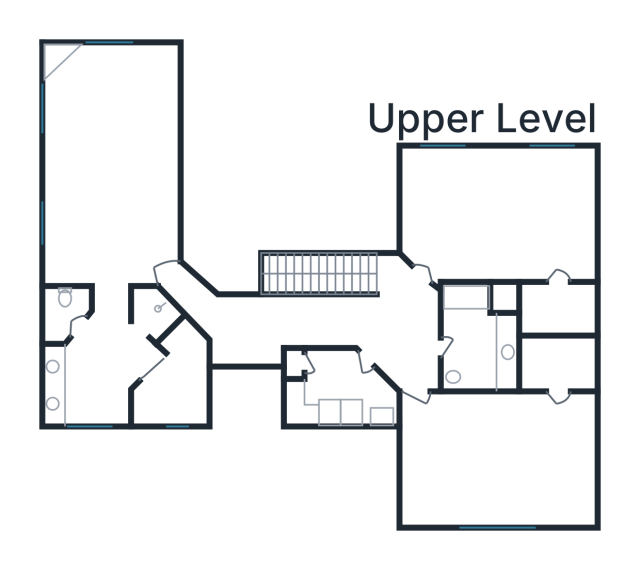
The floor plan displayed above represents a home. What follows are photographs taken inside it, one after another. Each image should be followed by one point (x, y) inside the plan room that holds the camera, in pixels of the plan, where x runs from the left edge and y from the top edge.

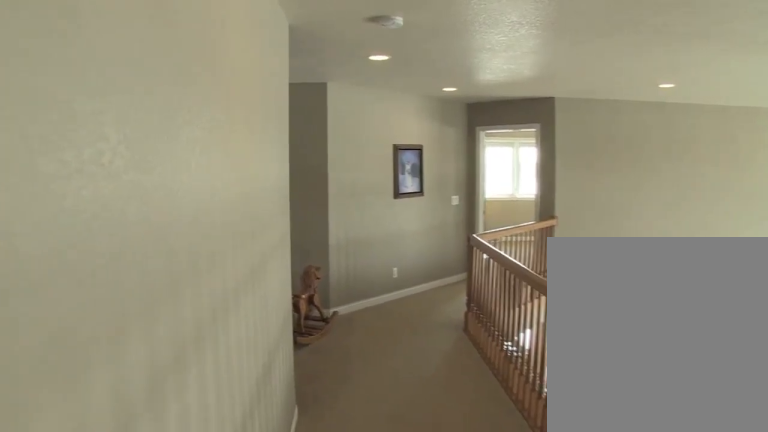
(260, 321)
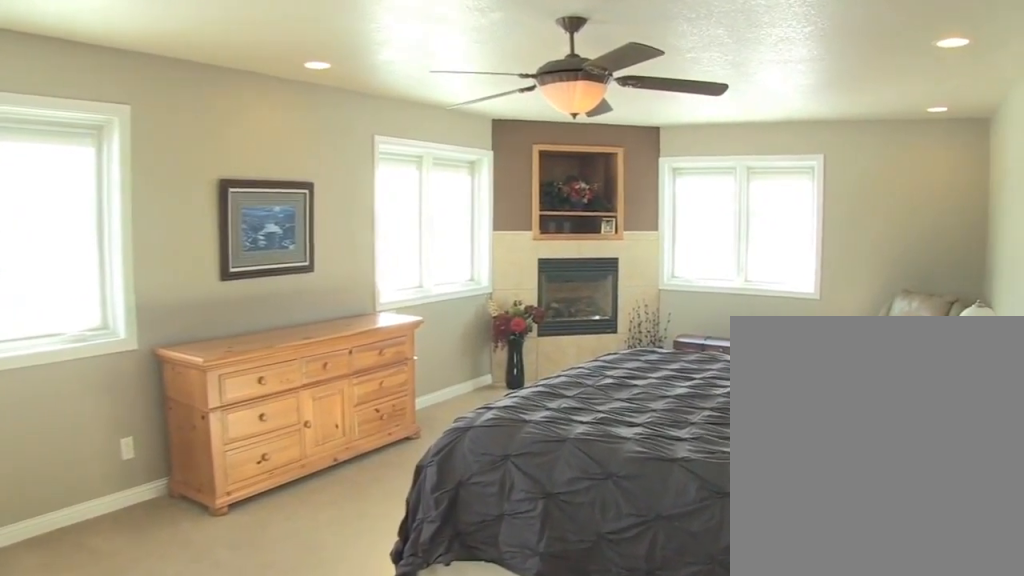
(113, 166)
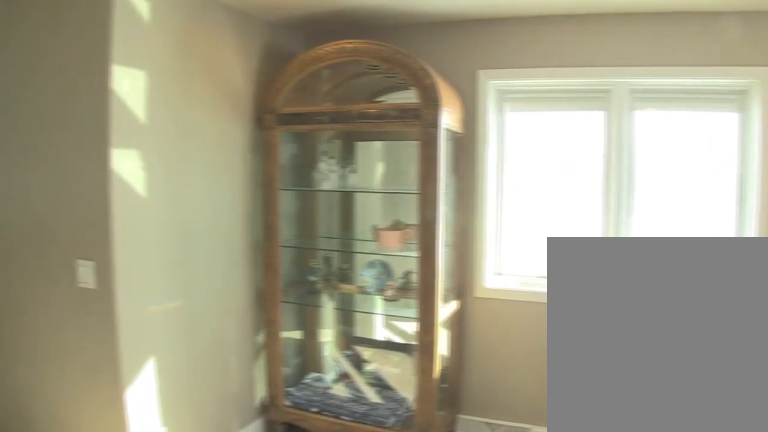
(113, 166)
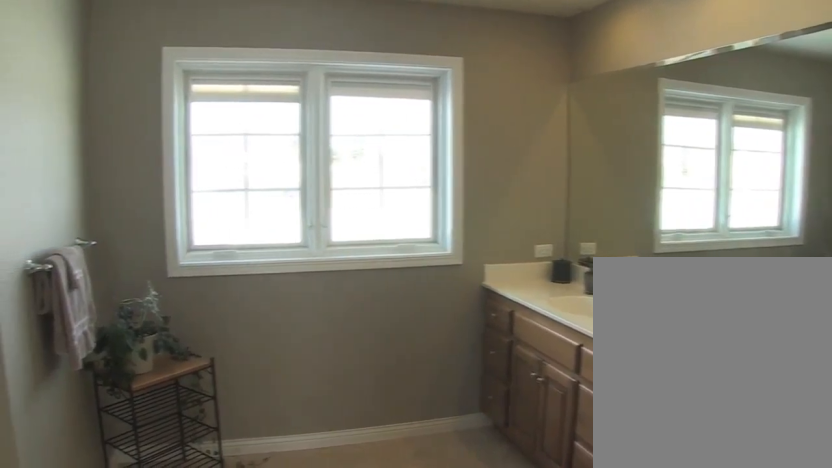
(100, 364)
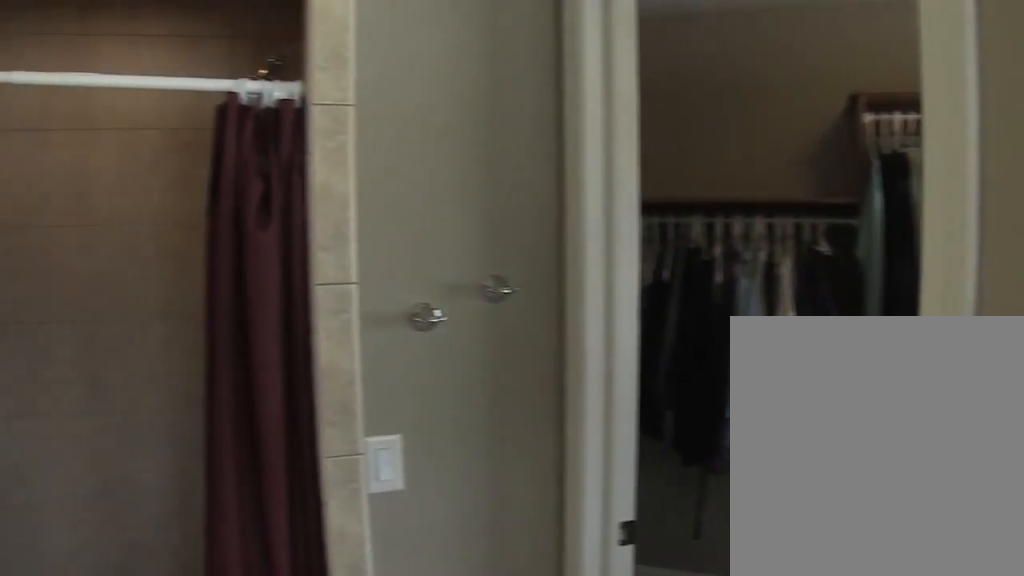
(100, 364)
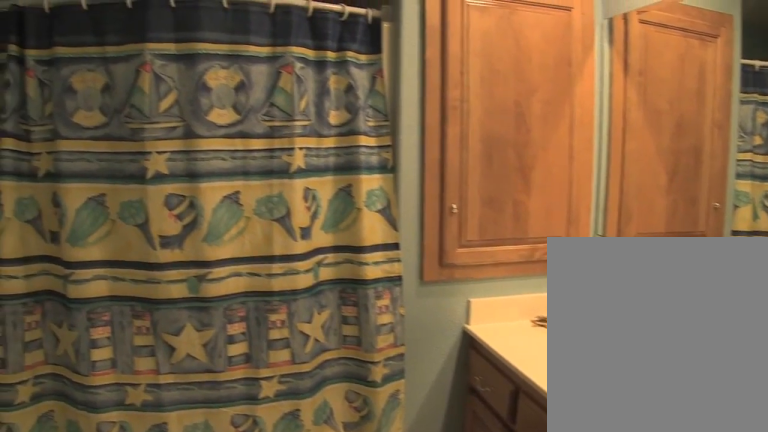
(477, 340)
